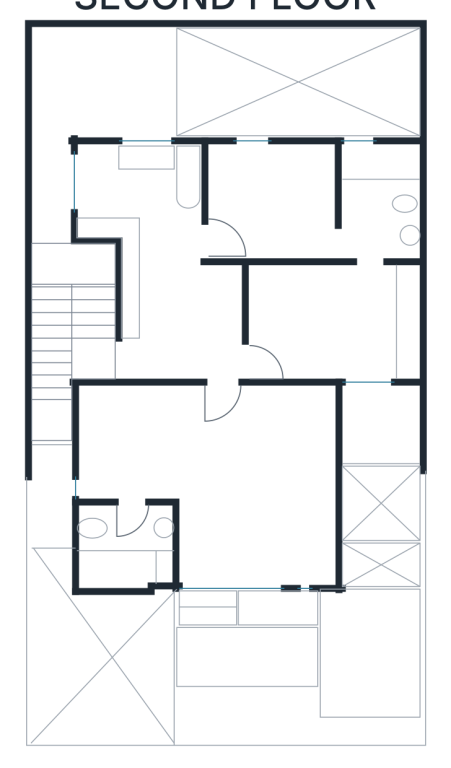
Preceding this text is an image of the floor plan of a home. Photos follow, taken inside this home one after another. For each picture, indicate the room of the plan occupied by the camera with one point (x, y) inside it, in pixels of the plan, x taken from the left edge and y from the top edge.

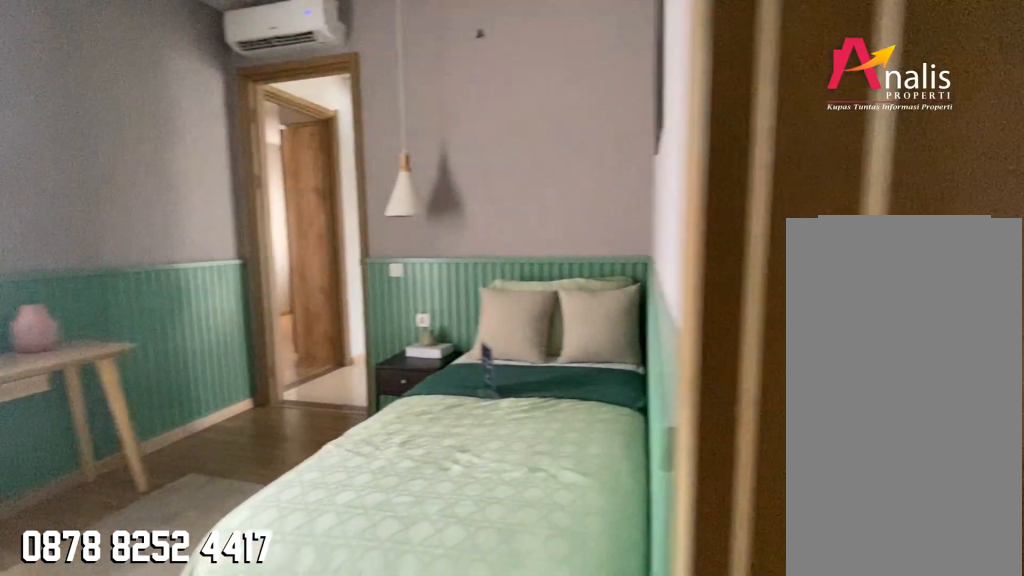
(336, 331)
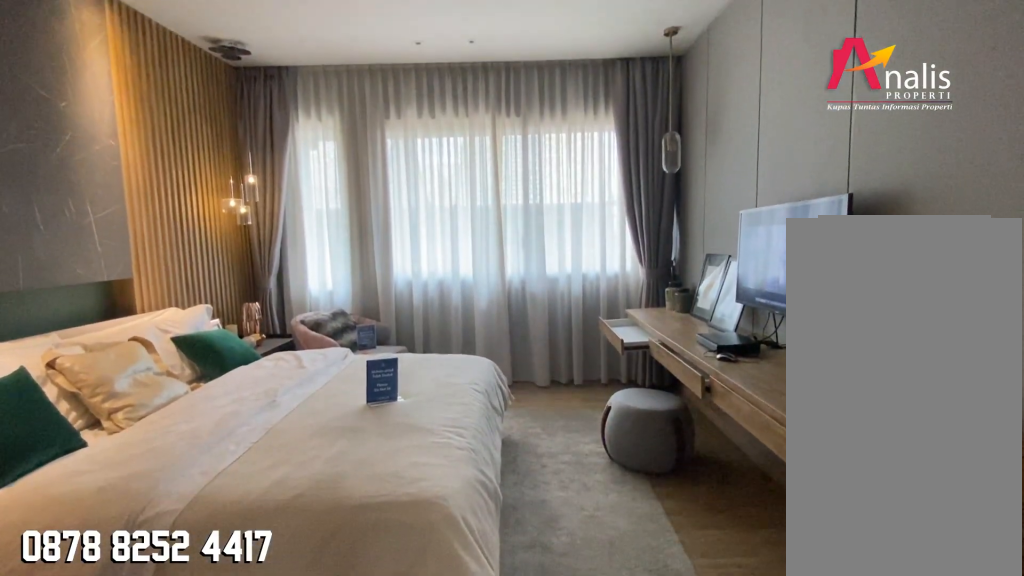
(203, 481)
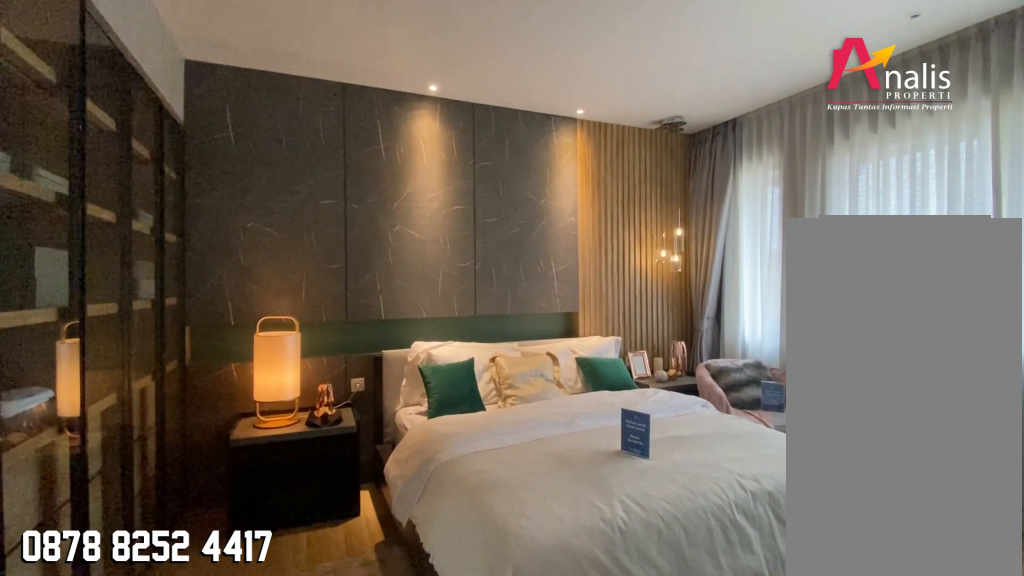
(203, 481)
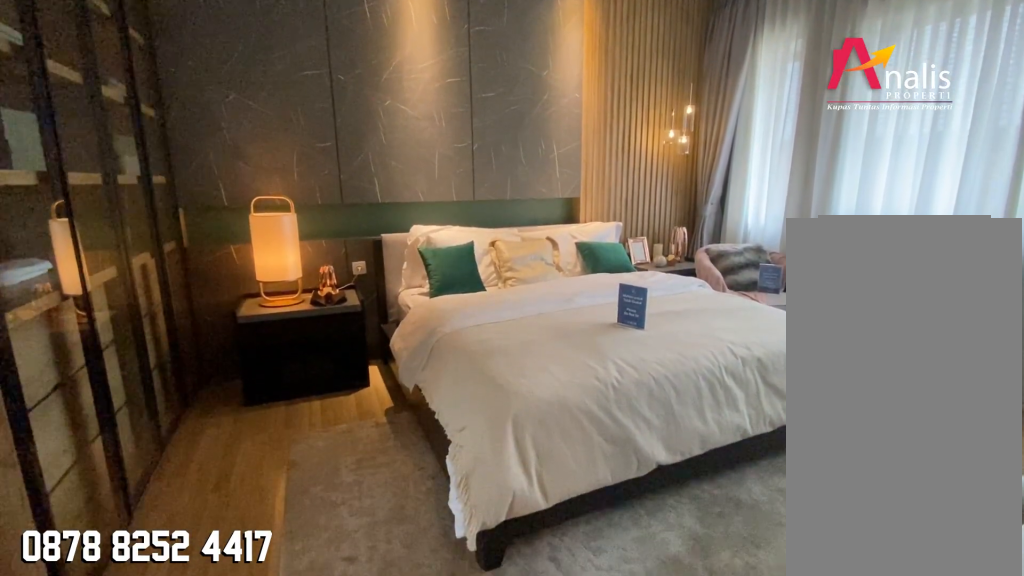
(203, 481)
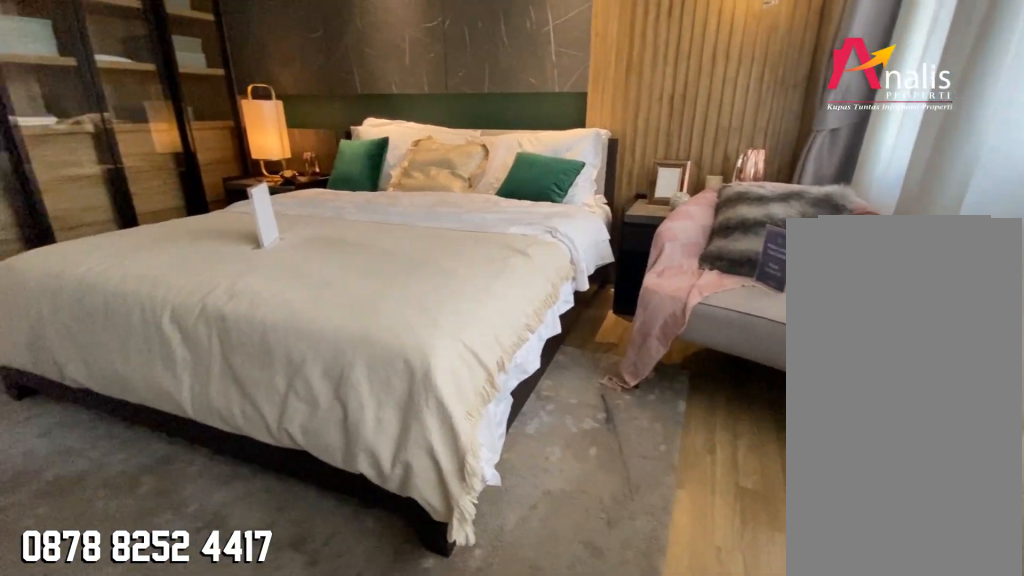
(203, 481)
